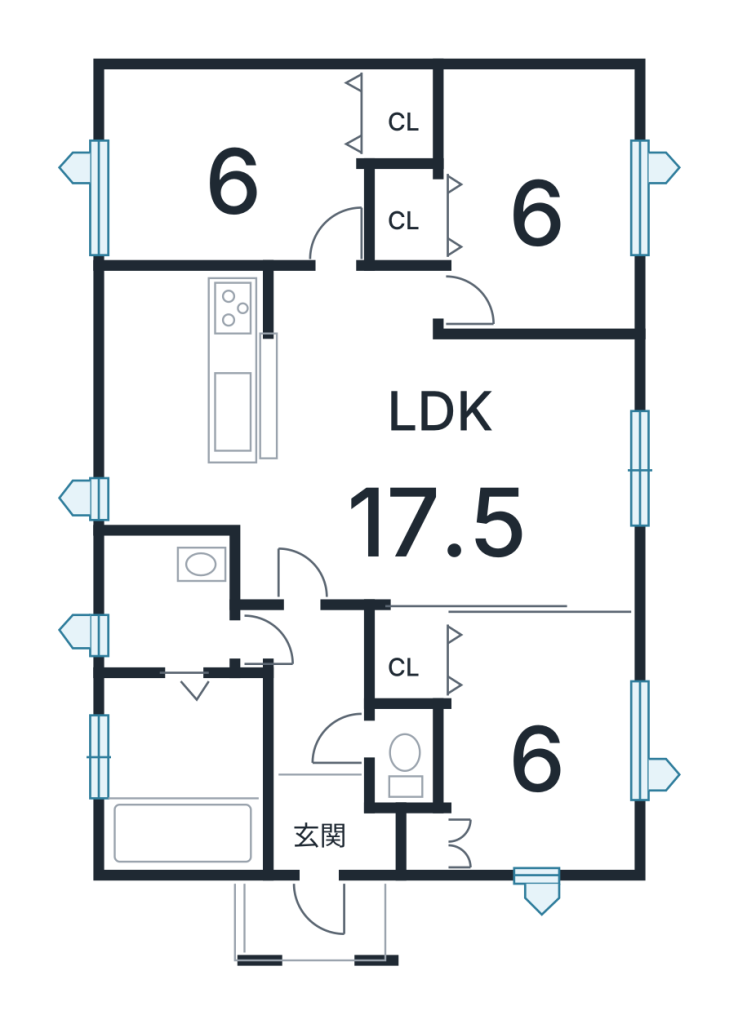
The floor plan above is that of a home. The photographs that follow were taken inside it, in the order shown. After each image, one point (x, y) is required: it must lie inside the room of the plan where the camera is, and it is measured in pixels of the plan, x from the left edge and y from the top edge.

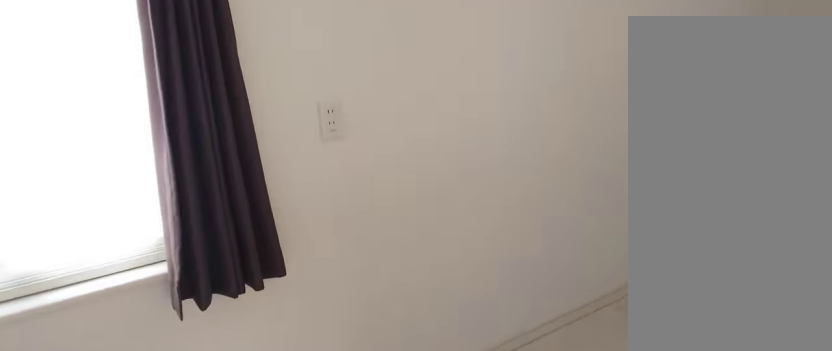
(164, 423)
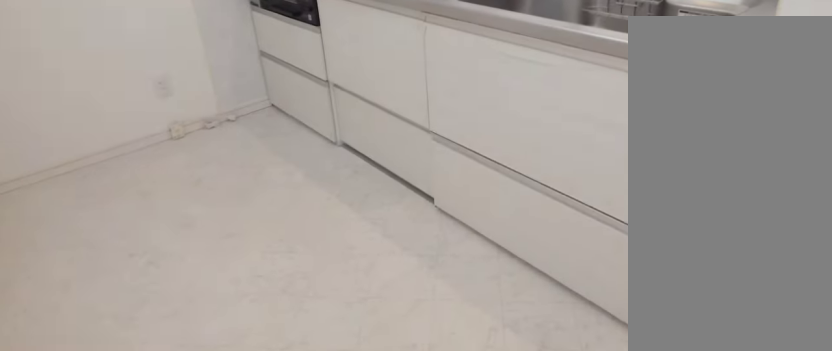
(164, 423)
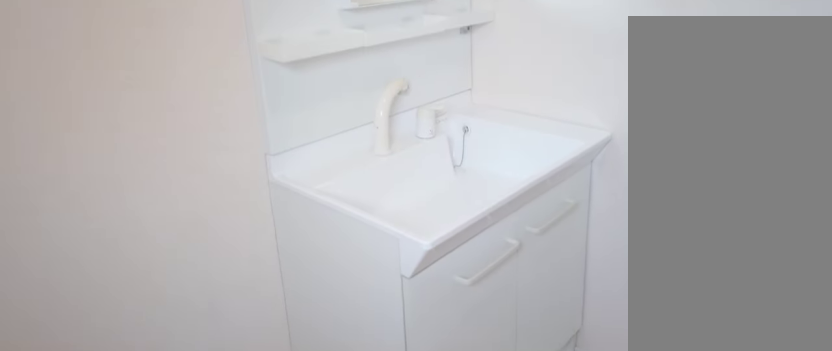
(150, 623)
